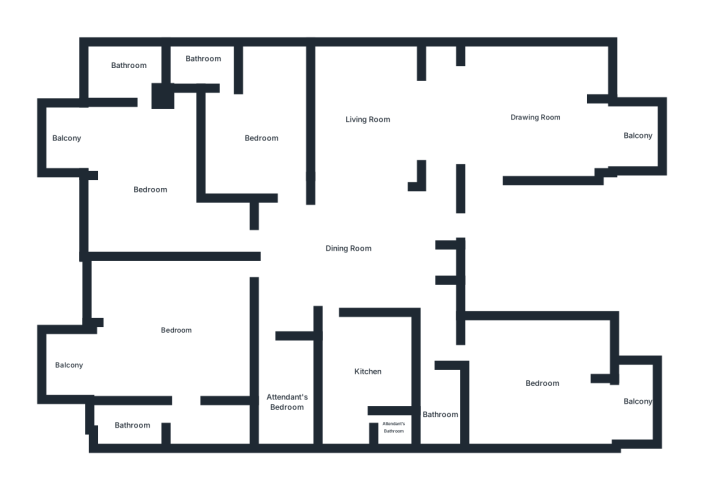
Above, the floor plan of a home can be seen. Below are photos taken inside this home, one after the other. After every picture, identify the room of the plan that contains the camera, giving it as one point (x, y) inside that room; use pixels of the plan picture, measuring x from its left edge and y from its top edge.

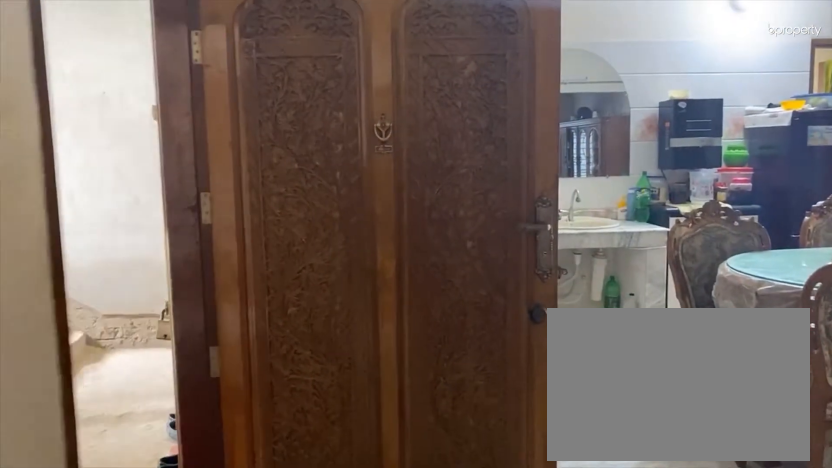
(347, 253)
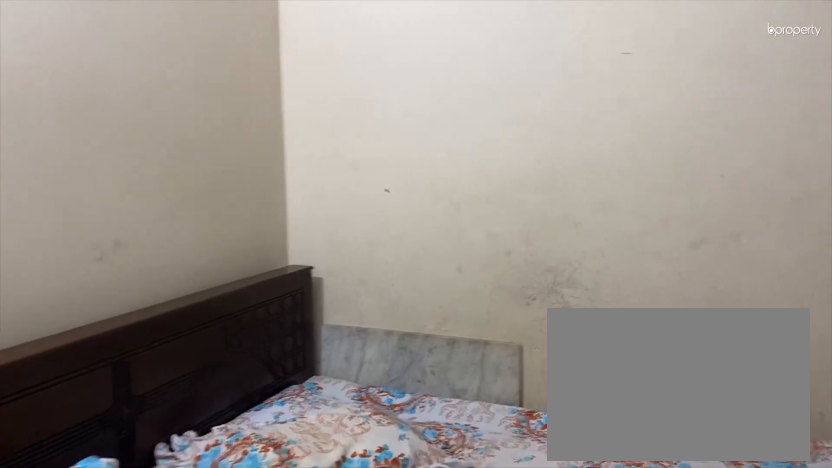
(265, 139)
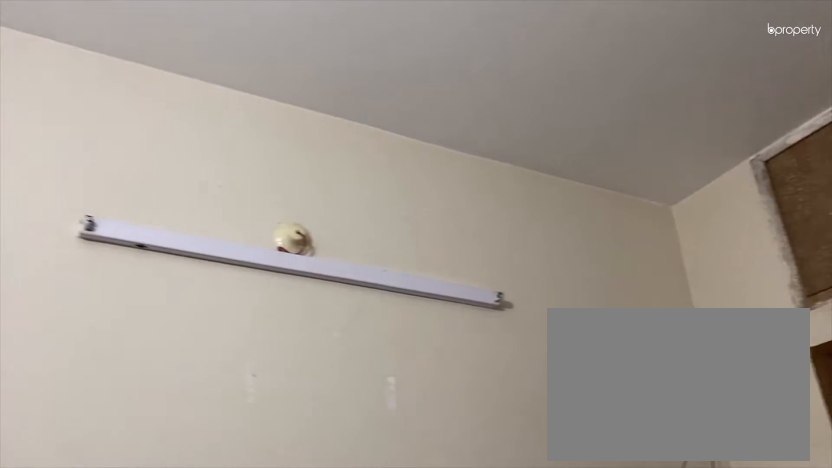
(264, 139)
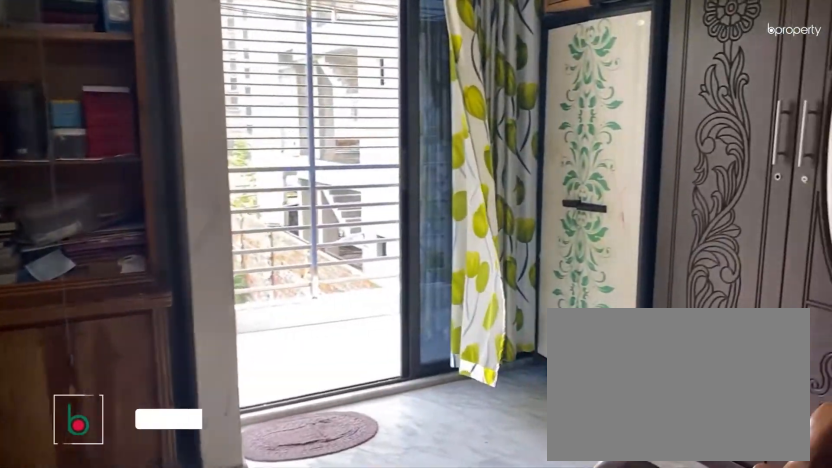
(541, 382)
